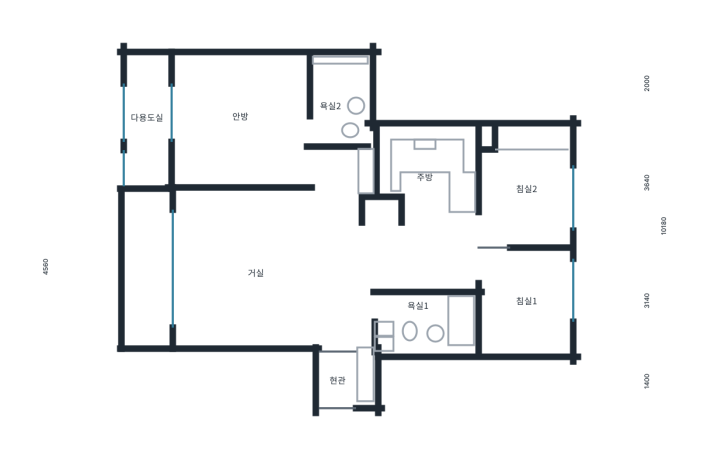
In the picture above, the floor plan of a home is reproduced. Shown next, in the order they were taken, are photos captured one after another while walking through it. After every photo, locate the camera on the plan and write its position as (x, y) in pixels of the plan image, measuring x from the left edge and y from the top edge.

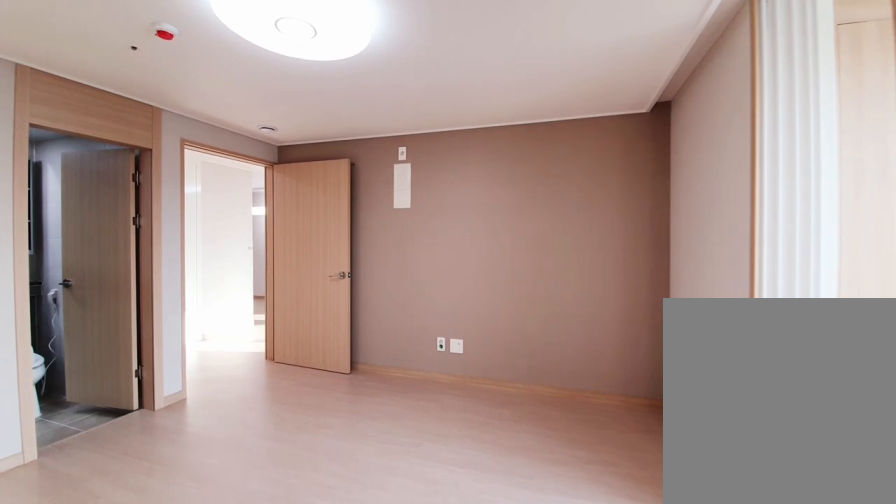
(231, 147)
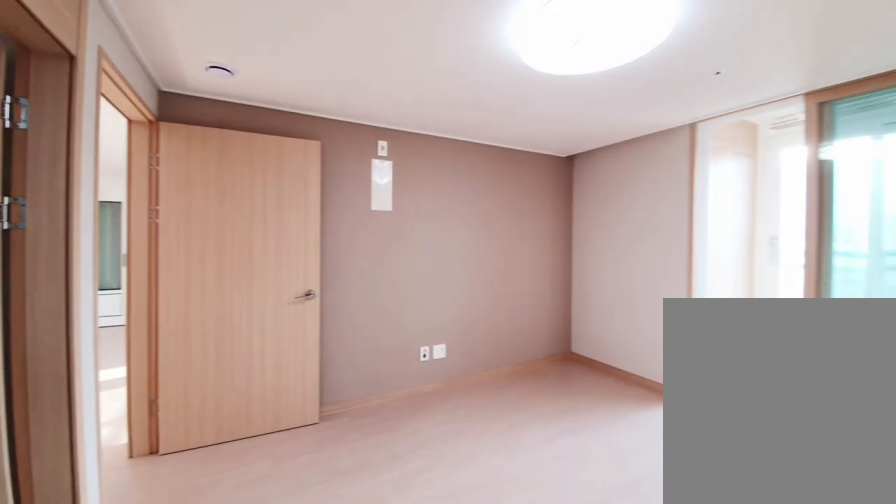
(230, 147)
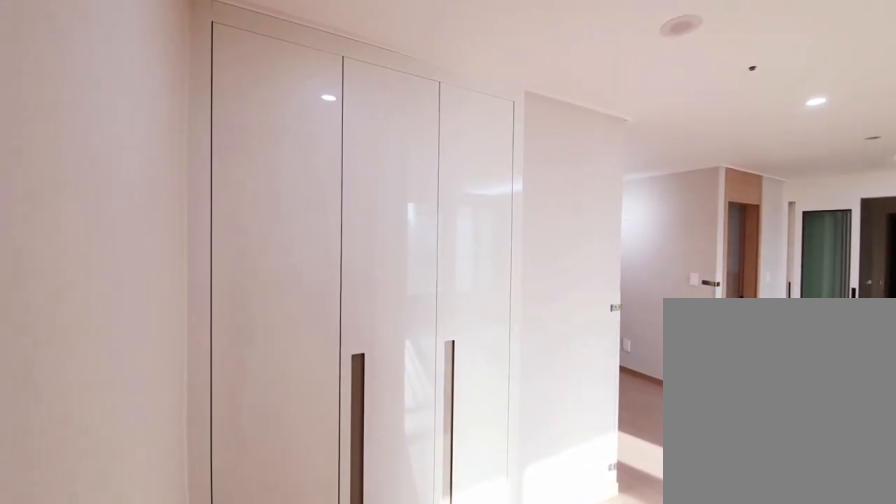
(332, 182)
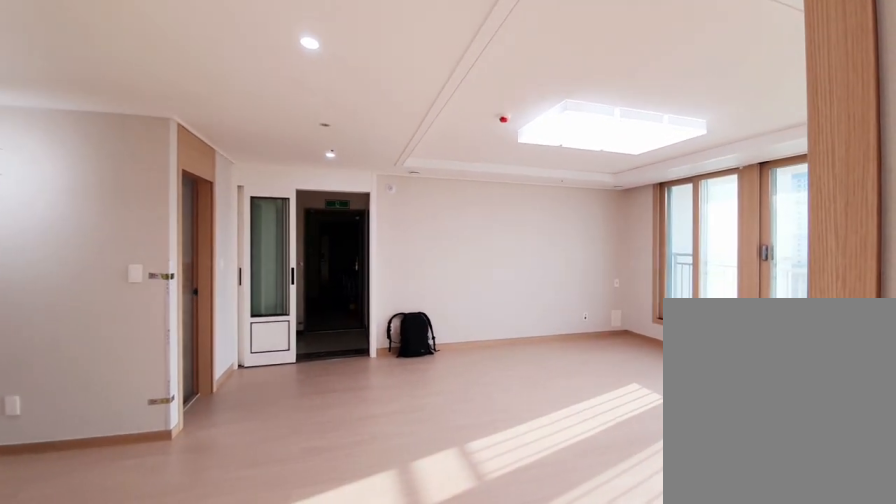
(333, 181)
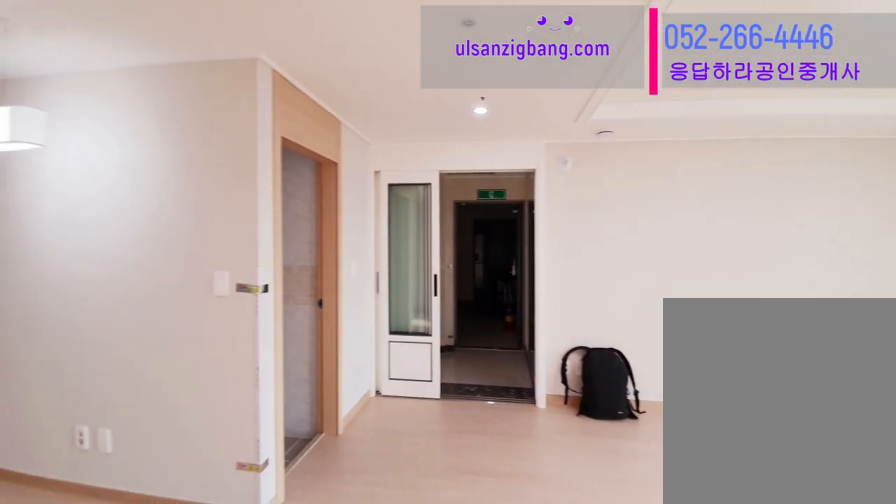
(344, 241)
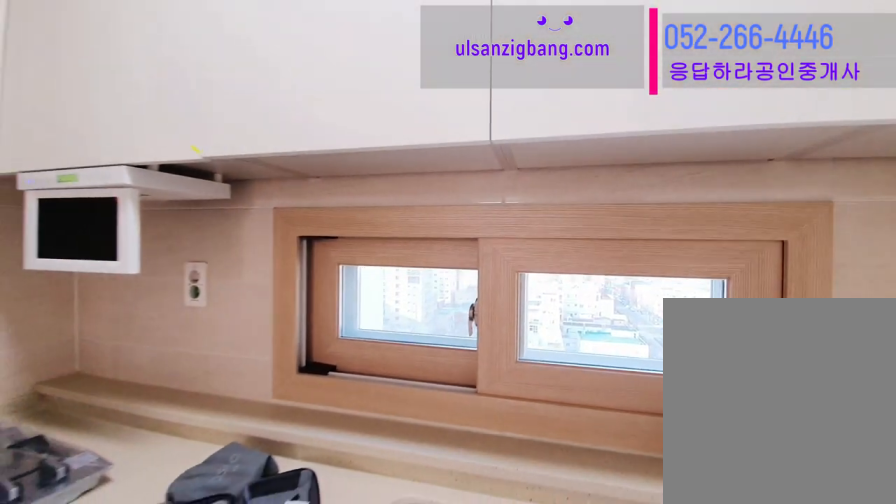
(430, 185)
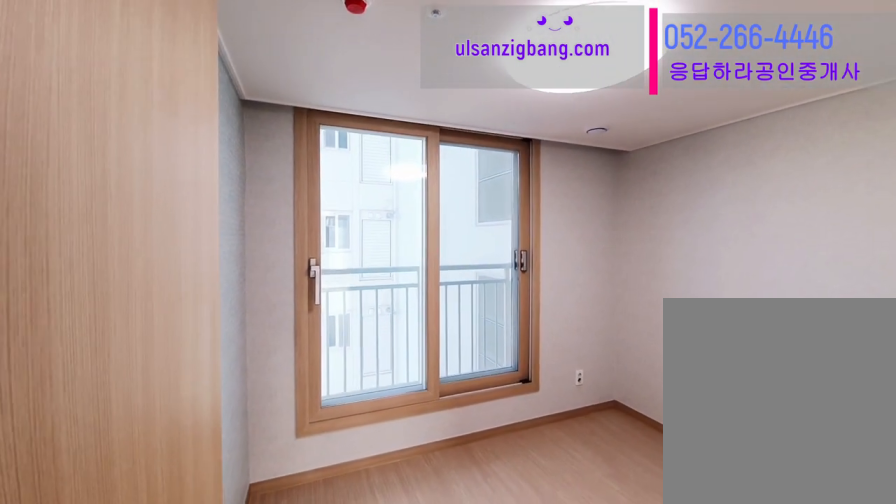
(533, 298)
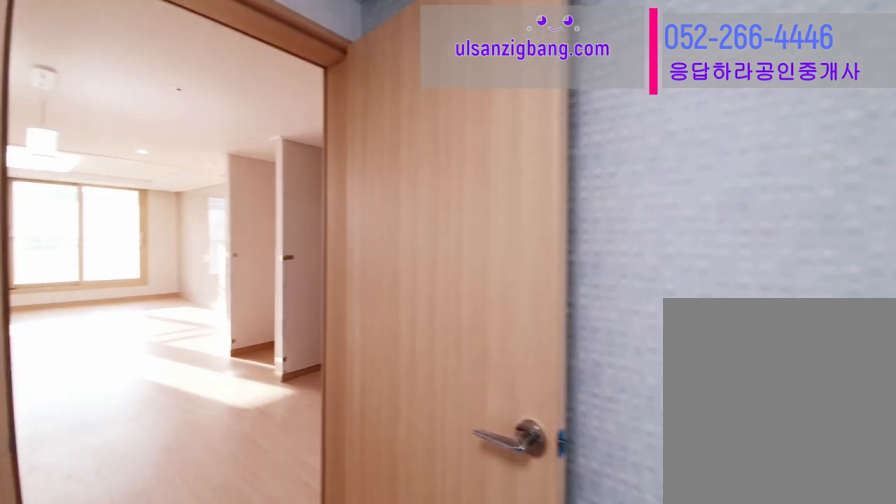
(531, 299)
